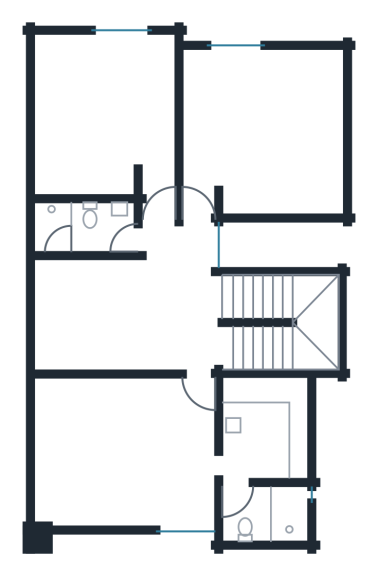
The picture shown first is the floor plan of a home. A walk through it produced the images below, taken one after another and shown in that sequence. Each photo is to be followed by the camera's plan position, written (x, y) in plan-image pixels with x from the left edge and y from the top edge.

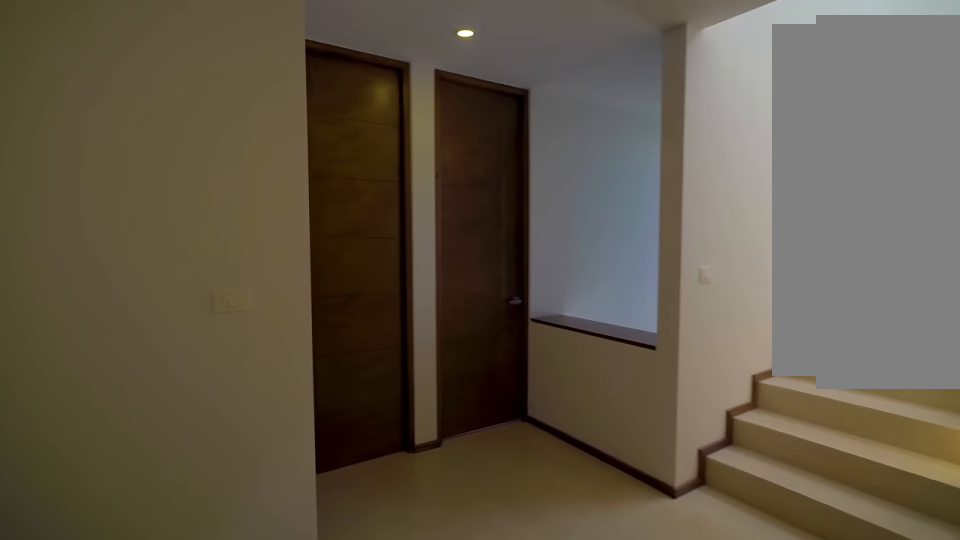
(86, 336)
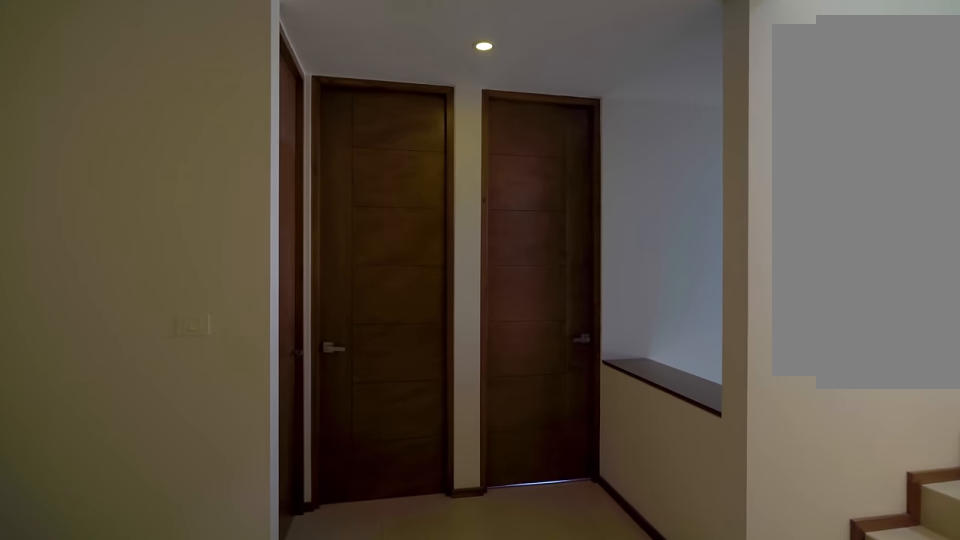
(126, 325)
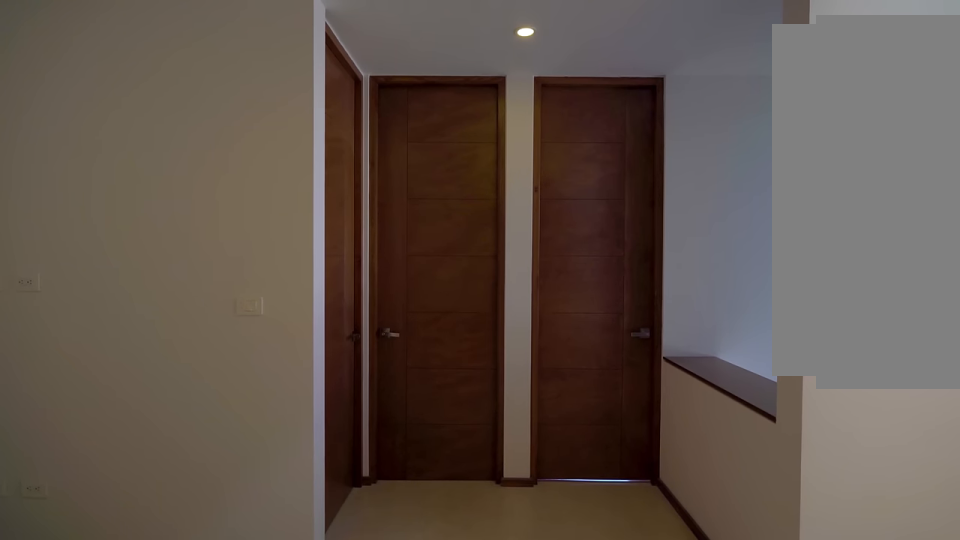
(170, 303)
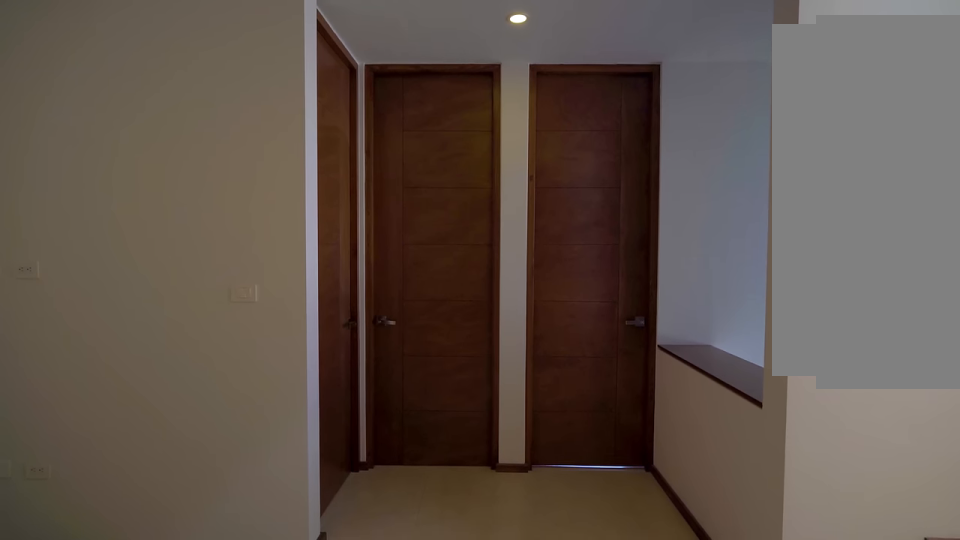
(171, 303)
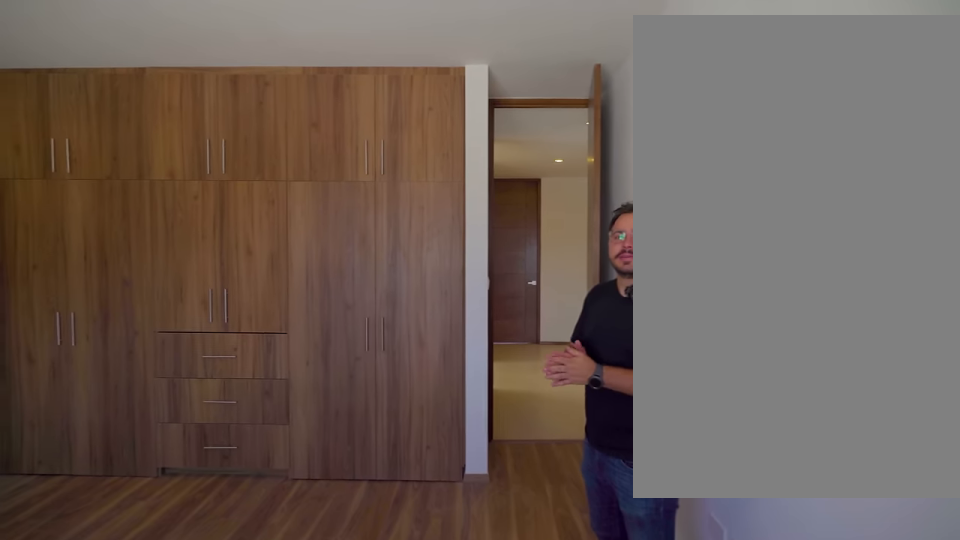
(202, 68)
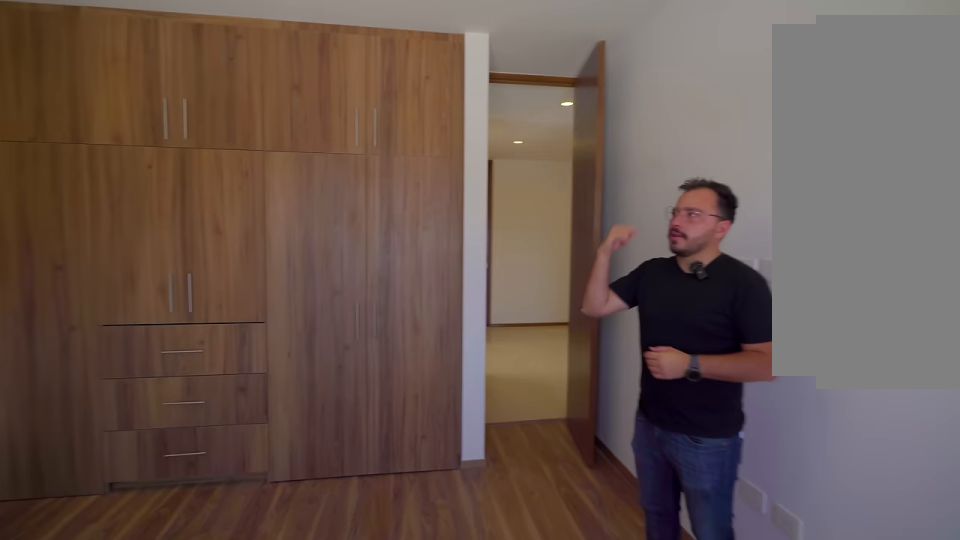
(201, 68)
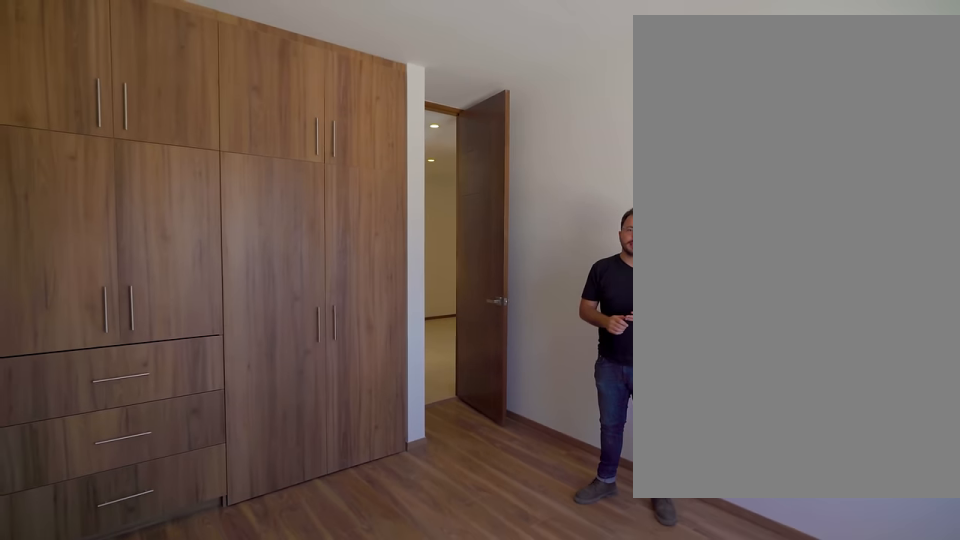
(202, 68)
